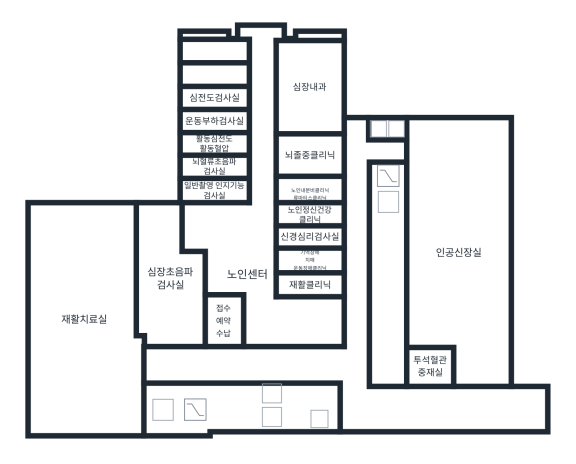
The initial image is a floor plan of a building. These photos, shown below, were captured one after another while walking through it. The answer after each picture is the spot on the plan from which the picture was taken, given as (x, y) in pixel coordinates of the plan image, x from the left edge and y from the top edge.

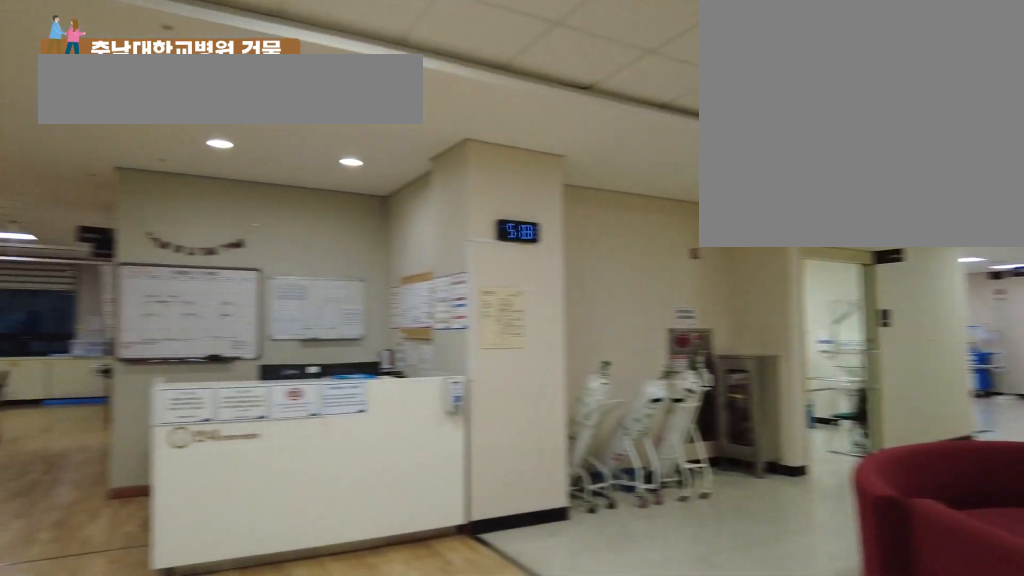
(165, 380)
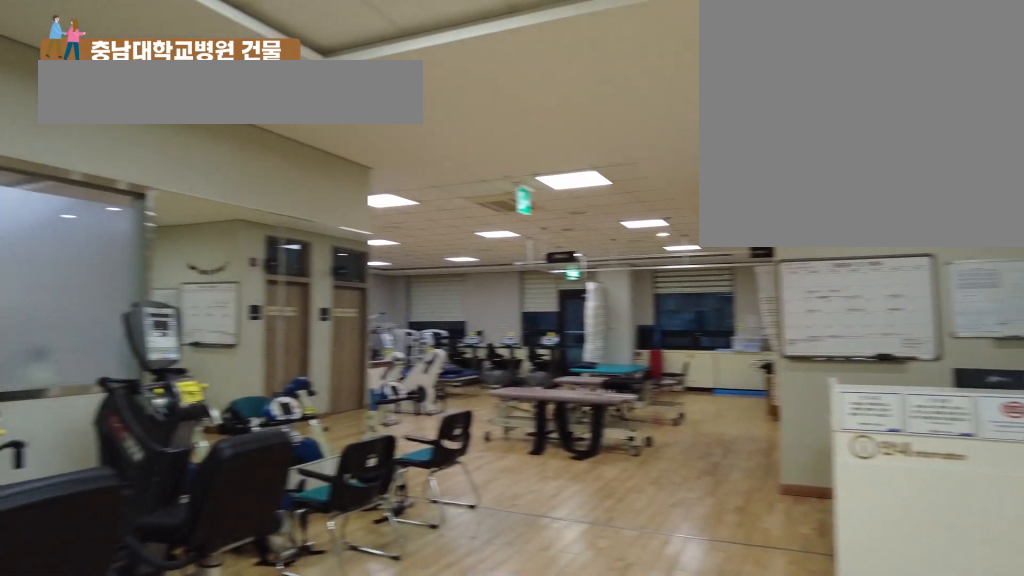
(165, 377)
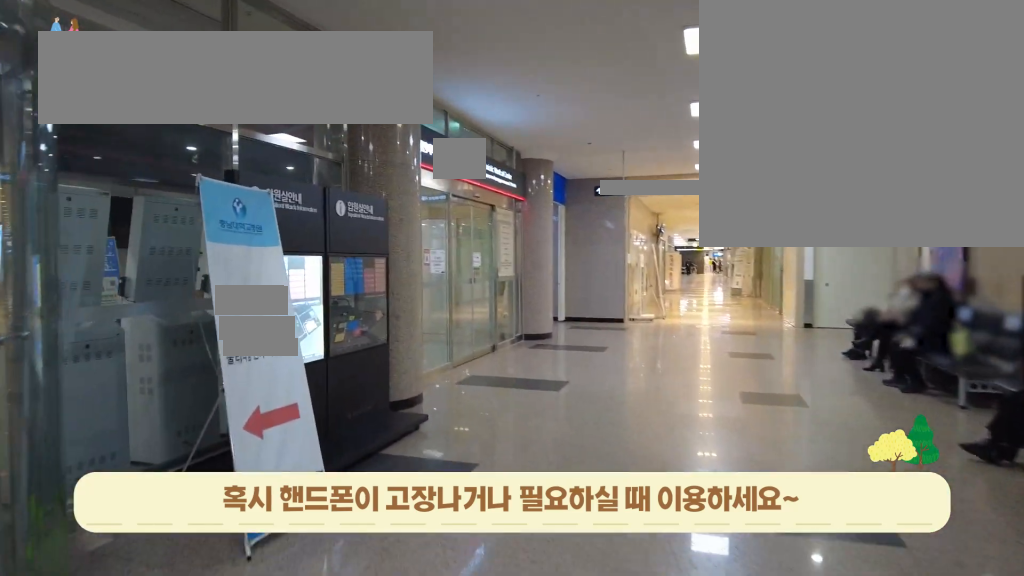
(232, 368)
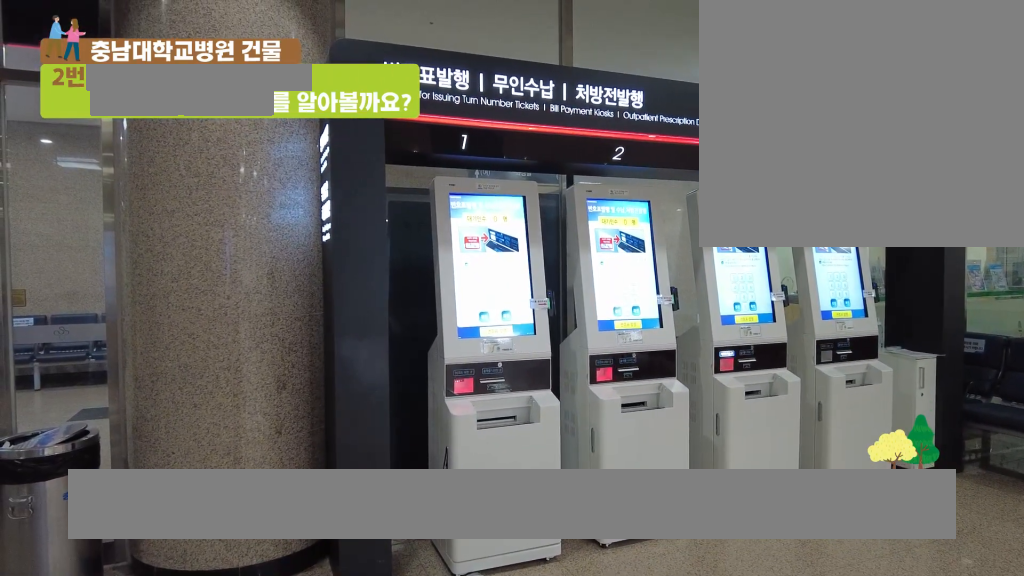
(272, 348)
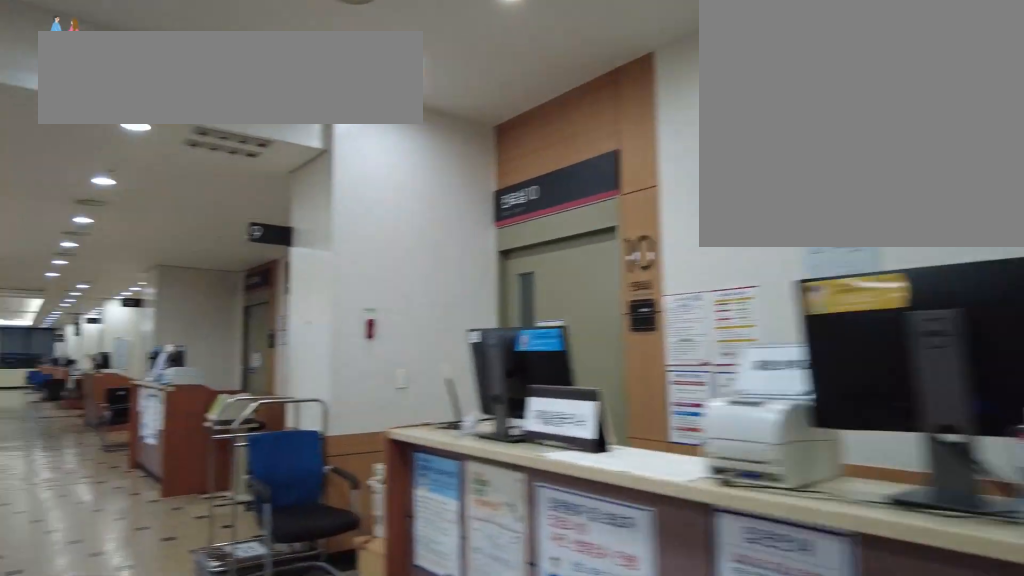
(272, 296)
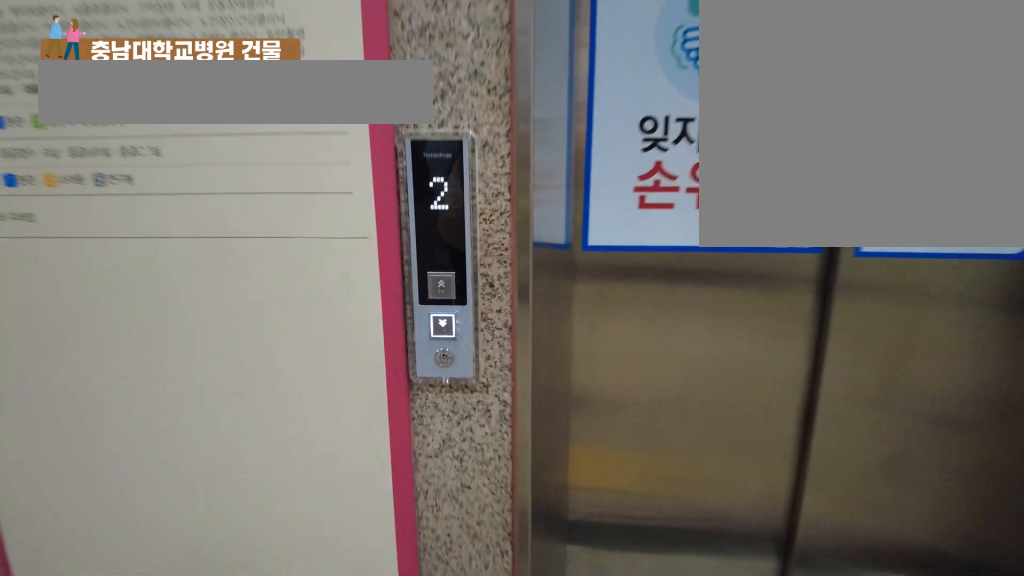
(388, 155)
